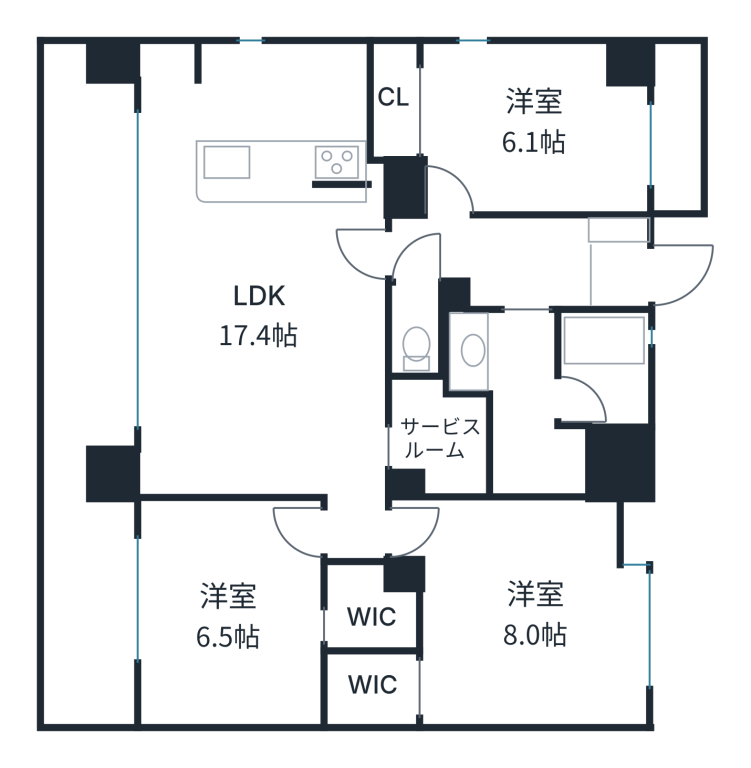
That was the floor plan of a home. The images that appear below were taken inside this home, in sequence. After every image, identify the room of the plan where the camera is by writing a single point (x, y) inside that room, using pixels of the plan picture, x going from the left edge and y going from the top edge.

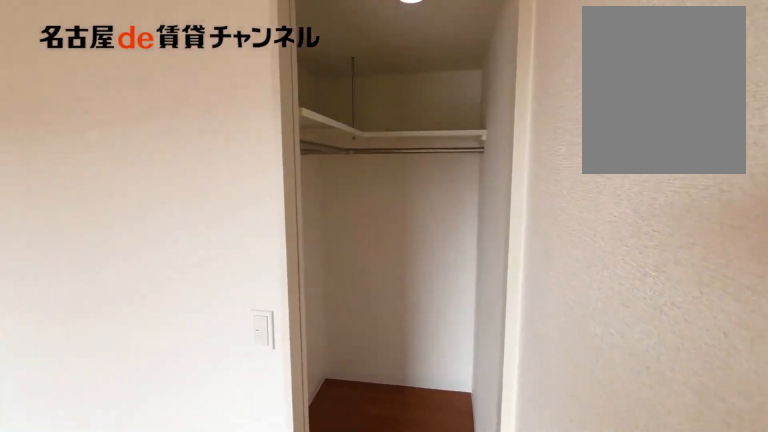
(255, 624)
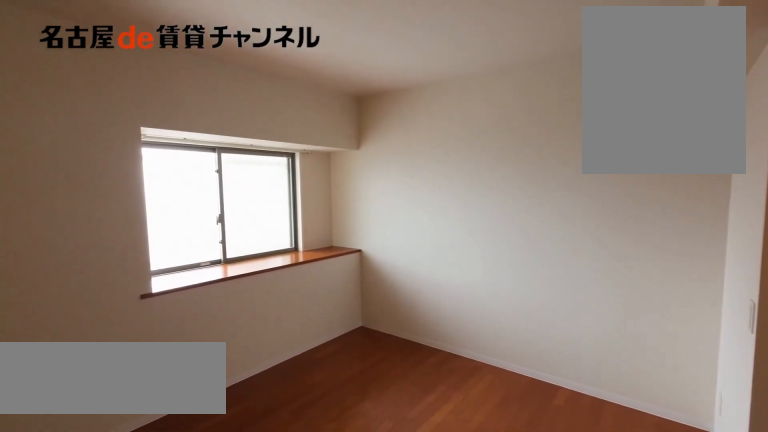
(501, 607)
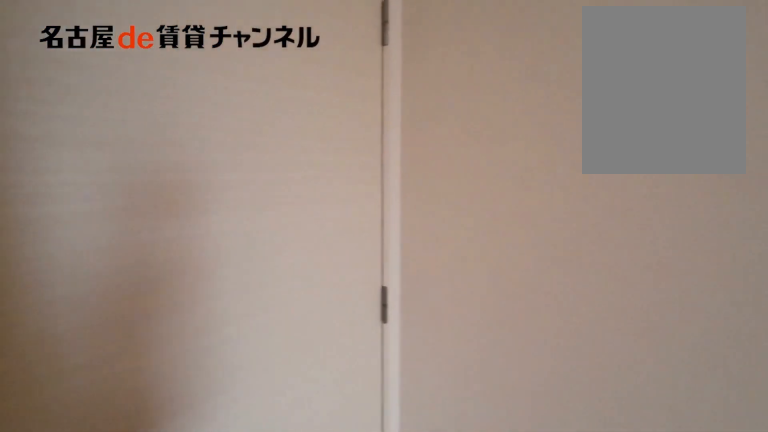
(501, 607)
